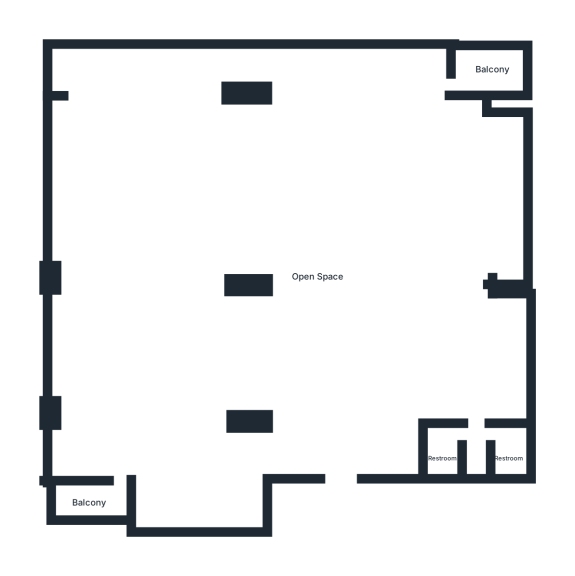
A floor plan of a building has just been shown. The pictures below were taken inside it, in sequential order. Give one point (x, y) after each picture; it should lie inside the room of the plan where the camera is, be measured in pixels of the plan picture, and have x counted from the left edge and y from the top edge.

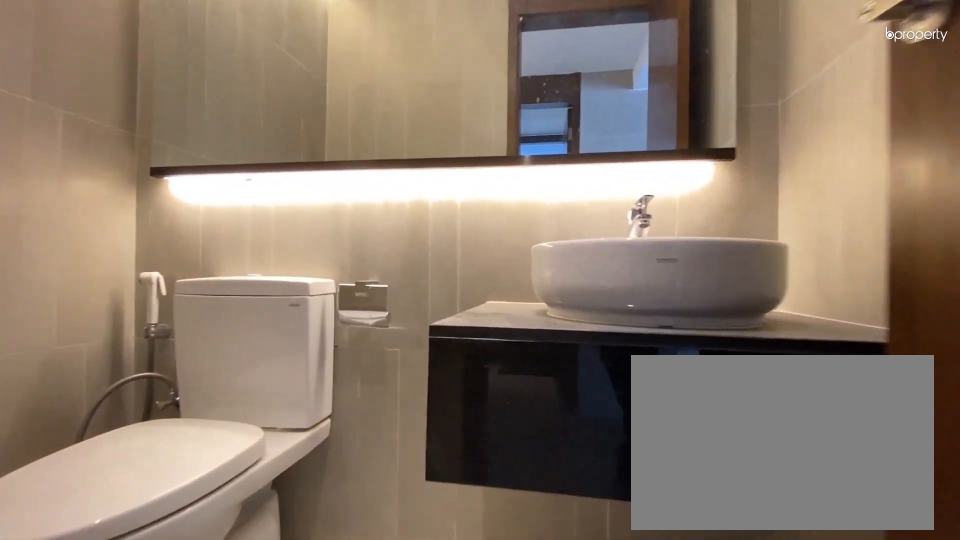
(441, 456)
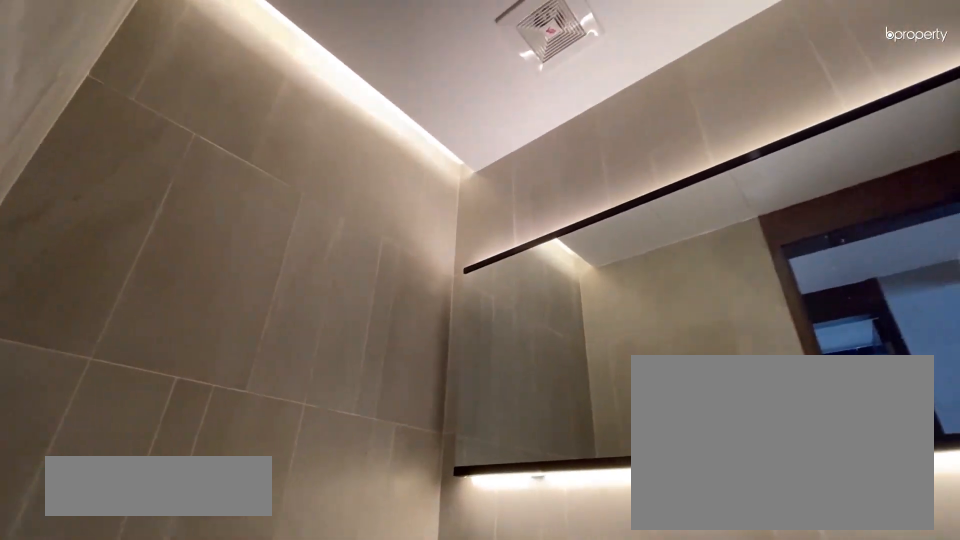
(441, 456)
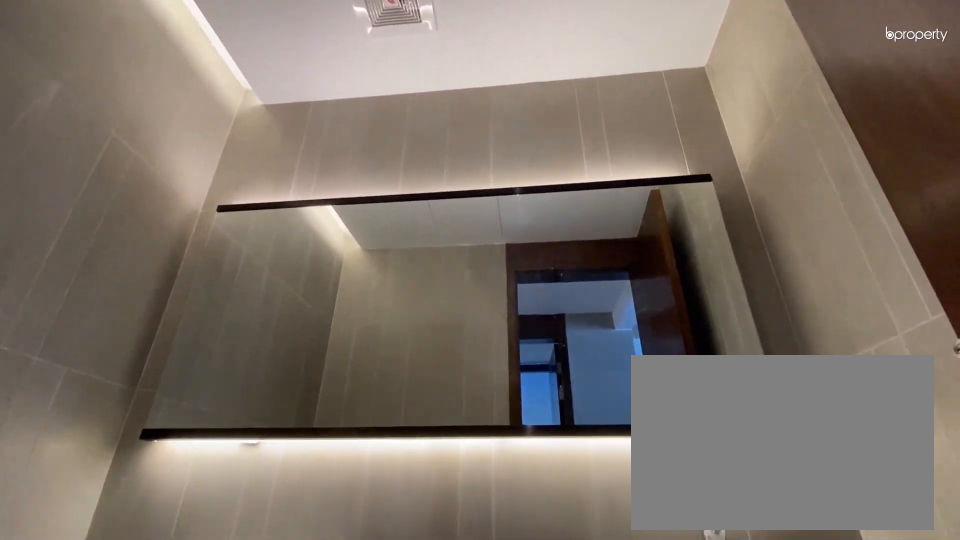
(441, 456)
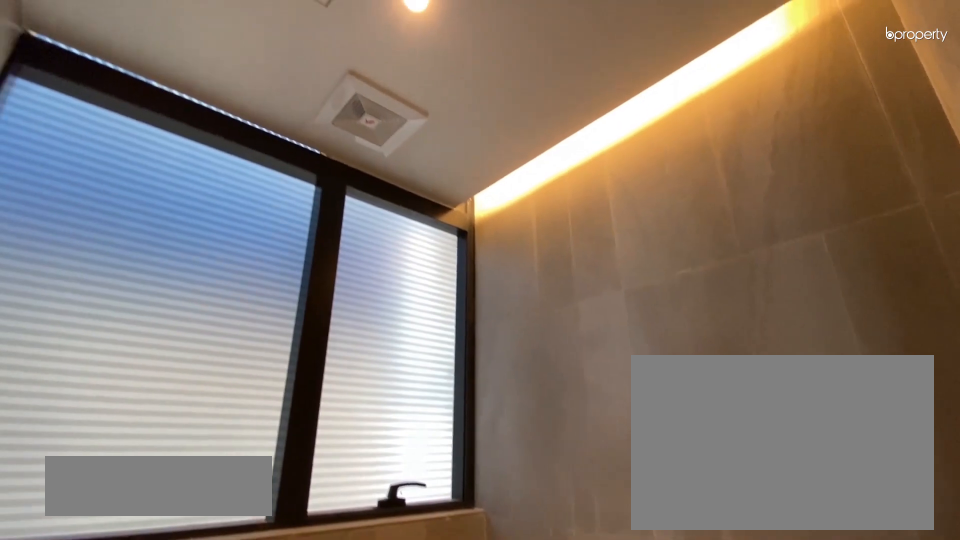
(506, 458)
